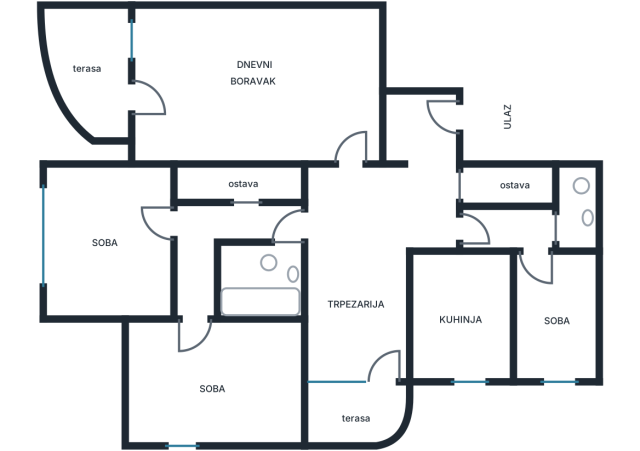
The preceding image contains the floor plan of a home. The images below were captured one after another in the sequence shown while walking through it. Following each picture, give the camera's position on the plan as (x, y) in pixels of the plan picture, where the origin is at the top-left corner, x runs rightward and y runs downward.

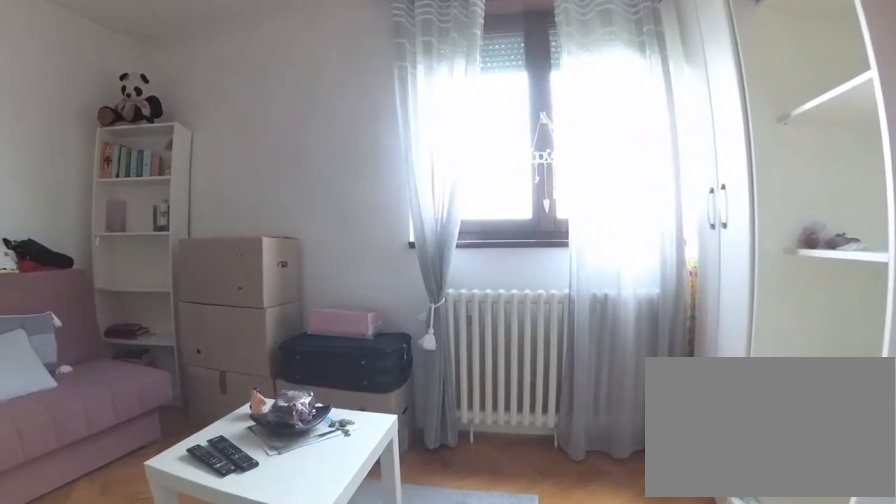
(188, 353)
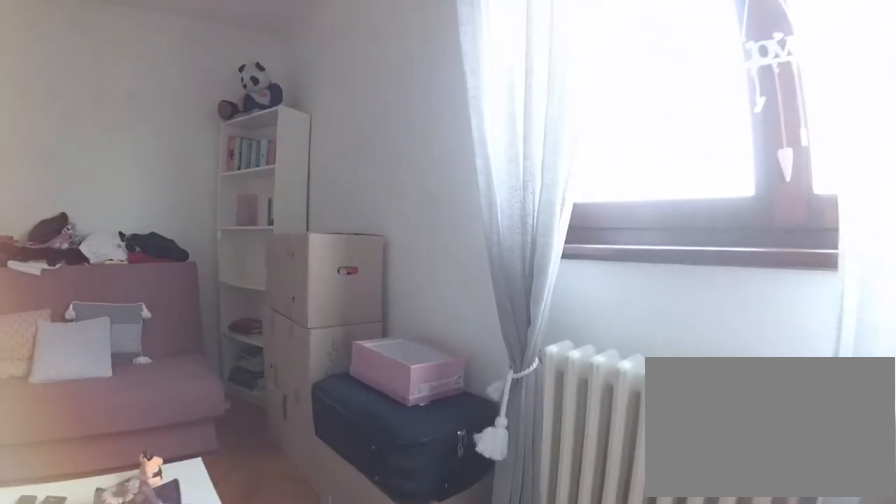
(184, 415)
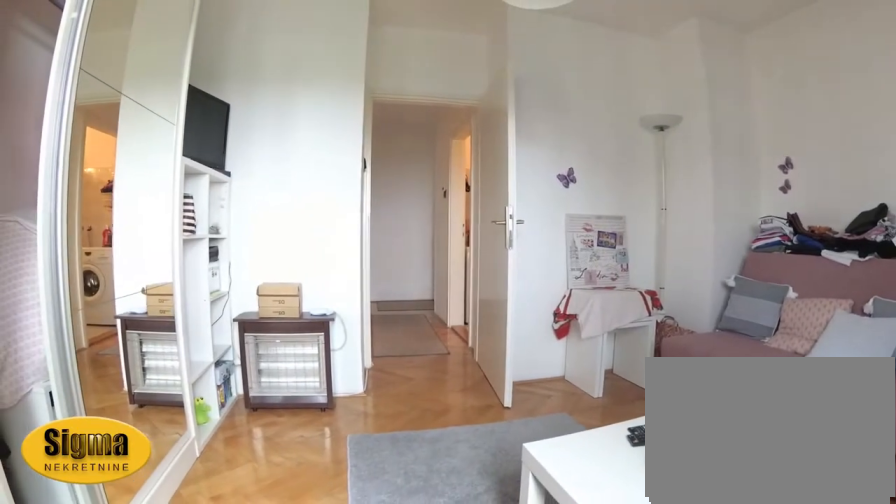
(210, 443)
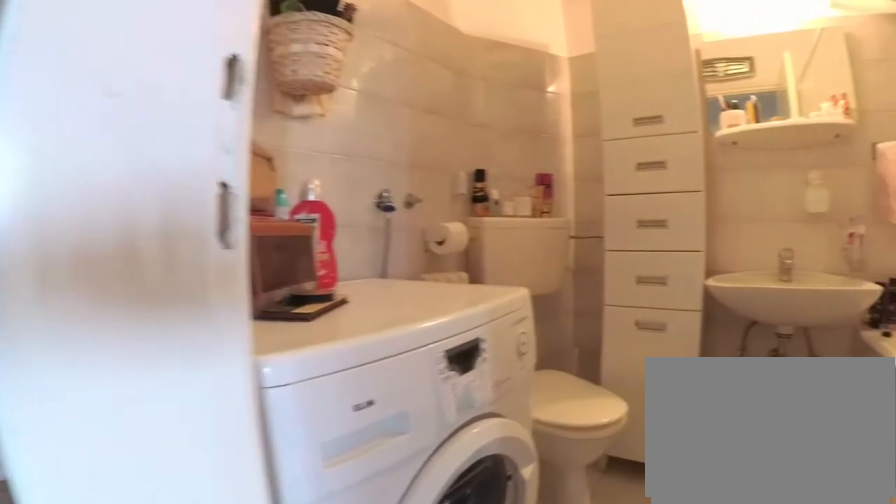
(187, 291)
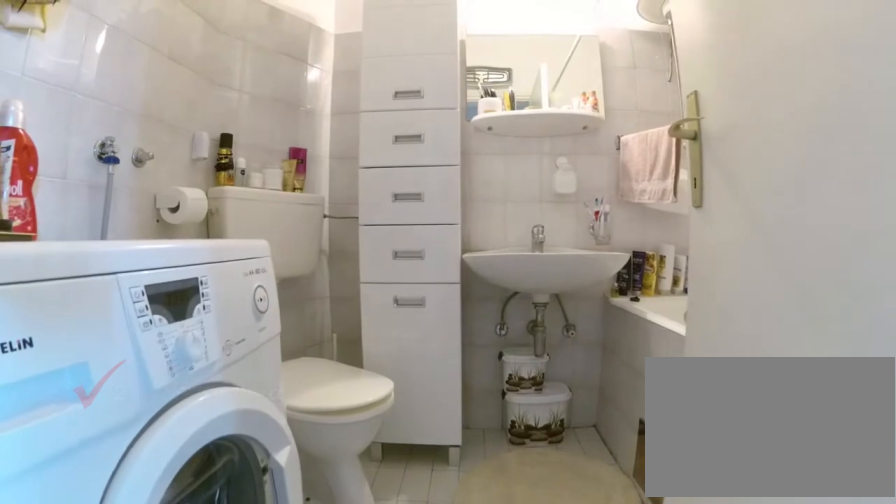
(201, 281)
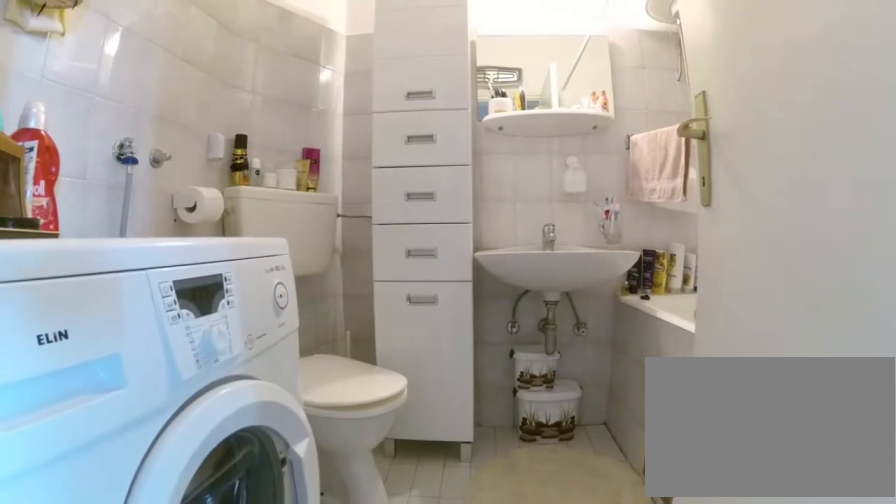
(200, 282)
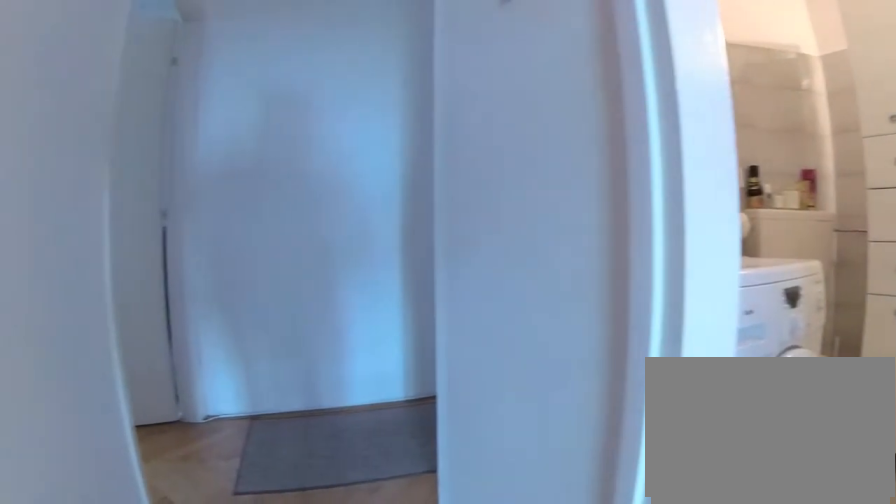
(193, 303)
